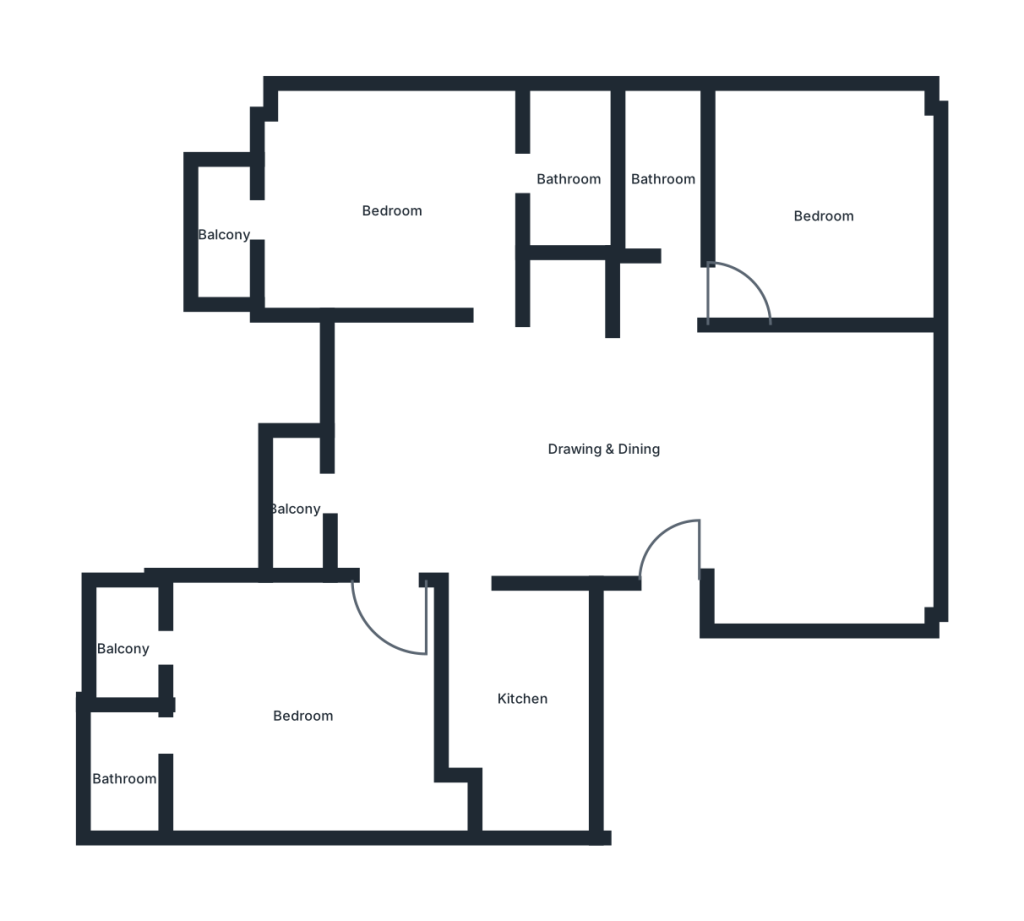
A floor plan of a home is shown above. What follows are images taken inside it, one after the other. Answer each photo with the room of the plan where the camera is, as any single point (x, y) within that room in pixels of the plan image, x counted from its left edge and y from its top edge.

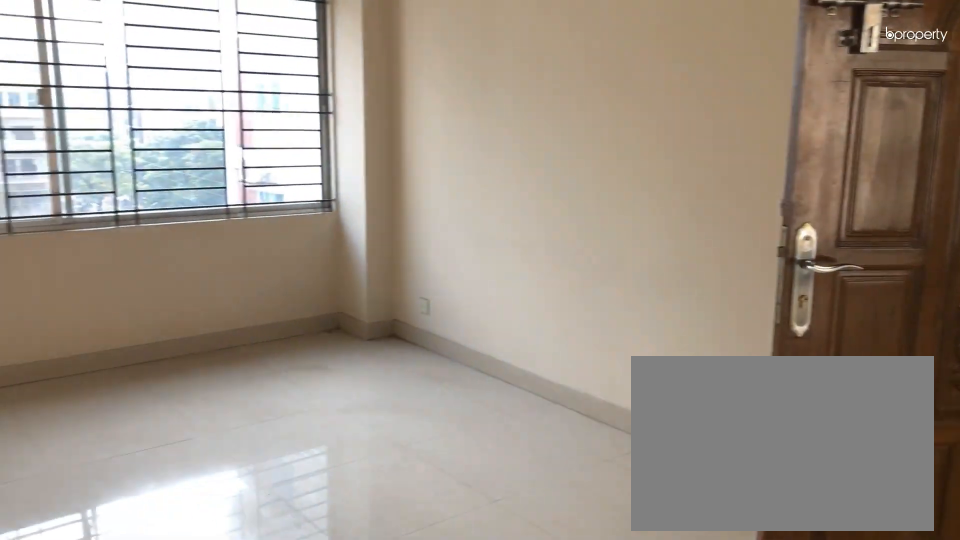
(606, 453)
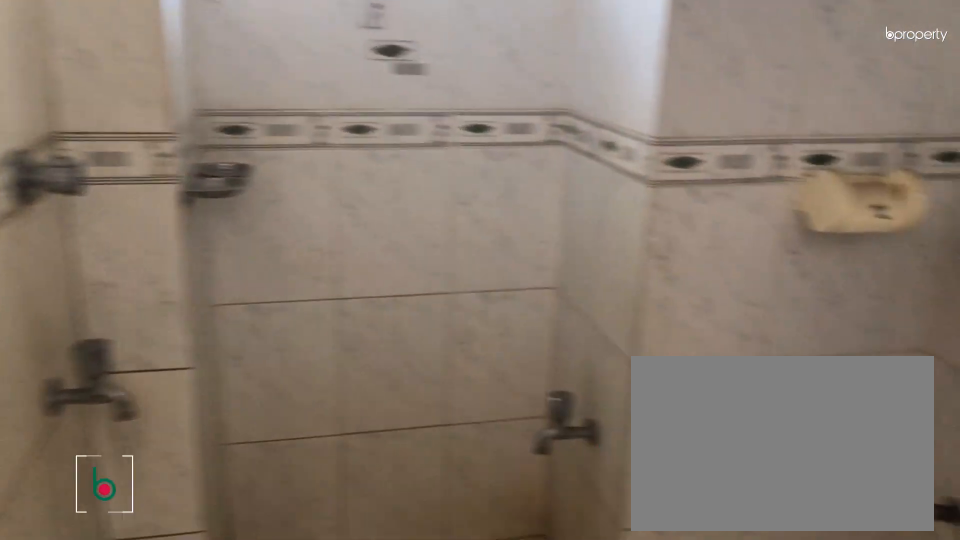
(665, 178)
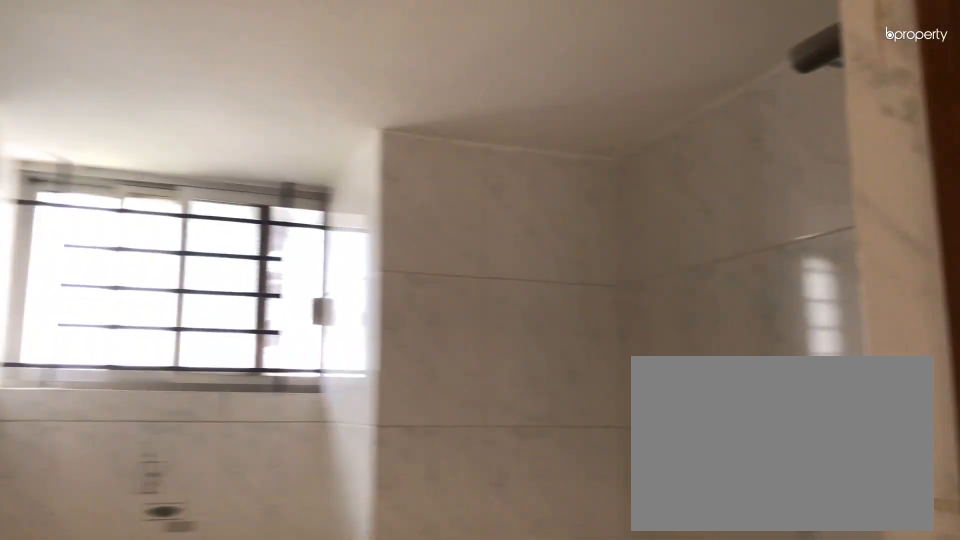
(665, 178)
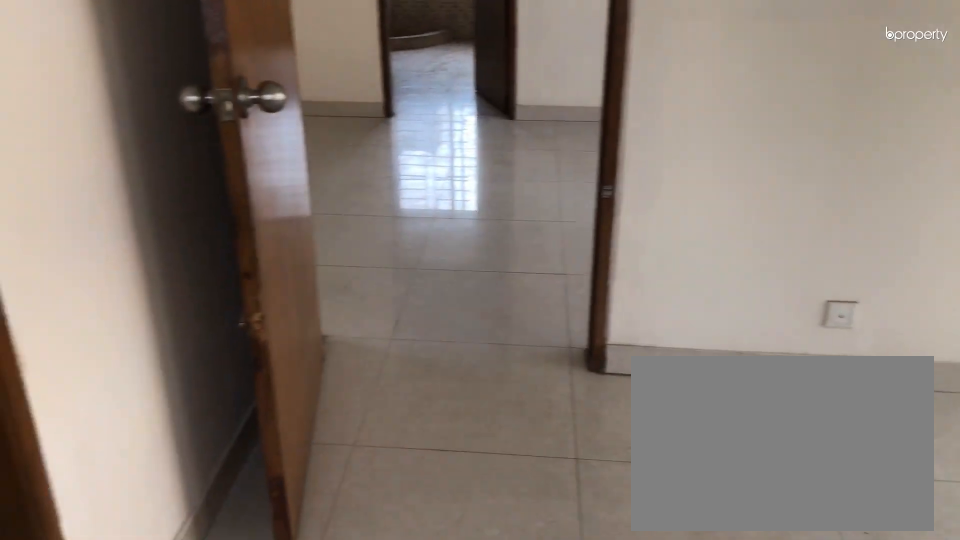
(394, 210)
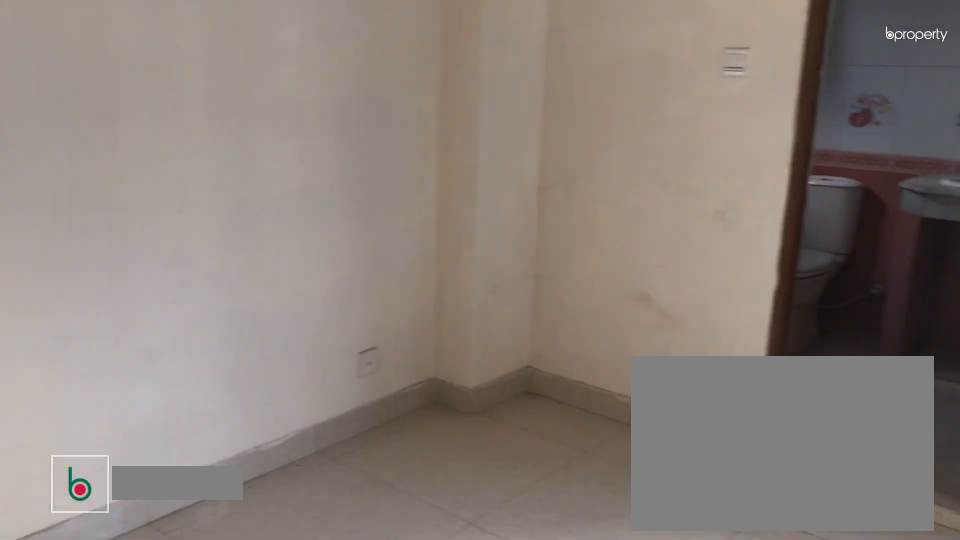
(305, 718)
